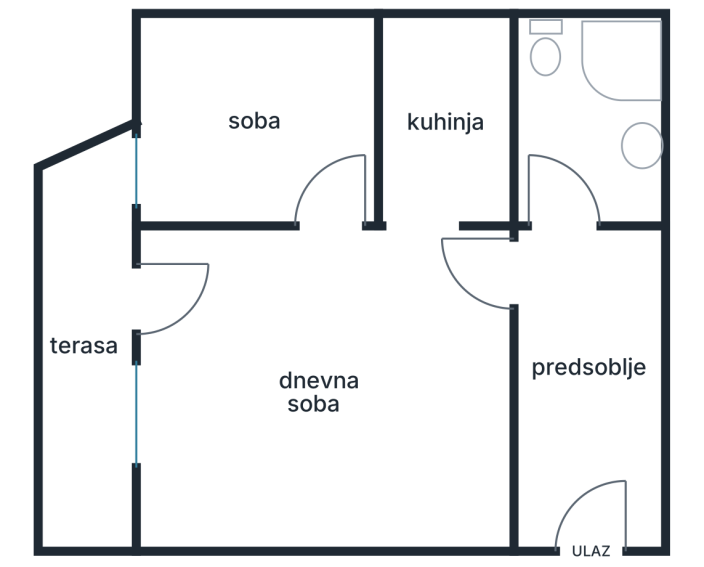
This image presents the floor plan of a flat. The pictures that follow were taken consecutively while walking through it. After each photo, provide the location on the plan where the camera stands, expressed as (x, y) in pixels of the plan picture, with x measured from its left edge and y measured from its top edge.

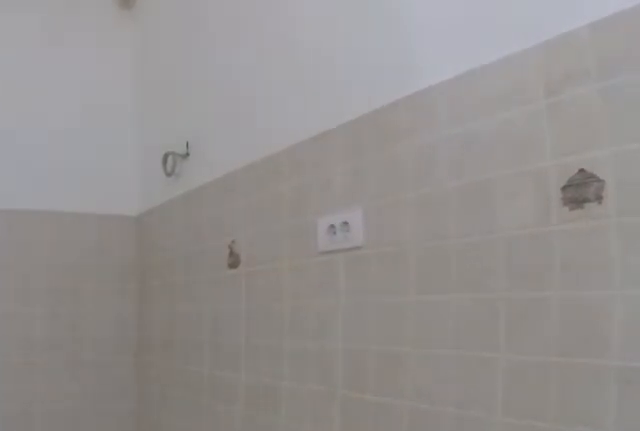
(435, 193)
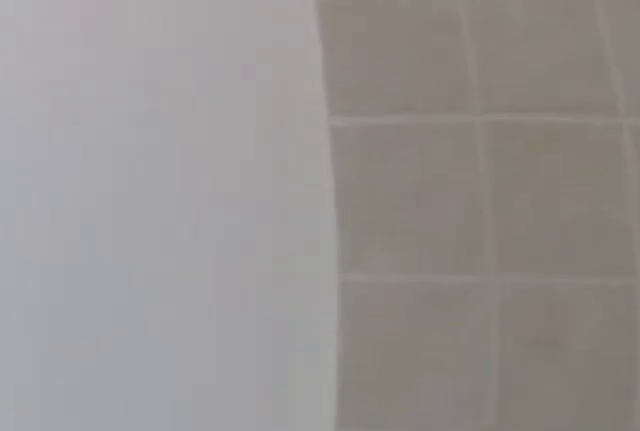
(435, 93)
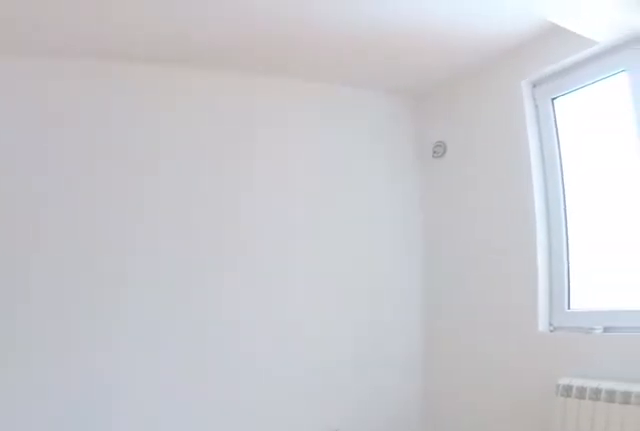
(435, 241)
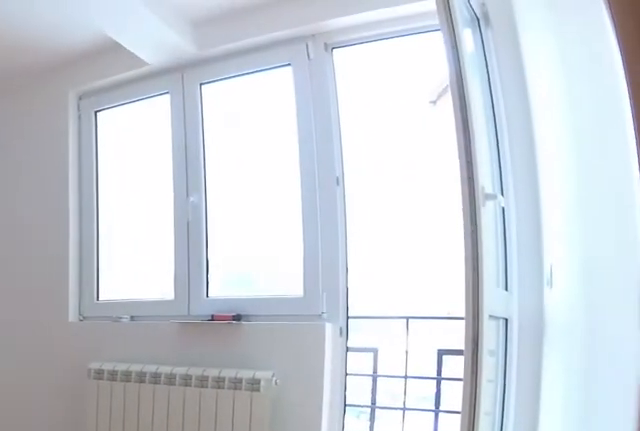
(414, 266)
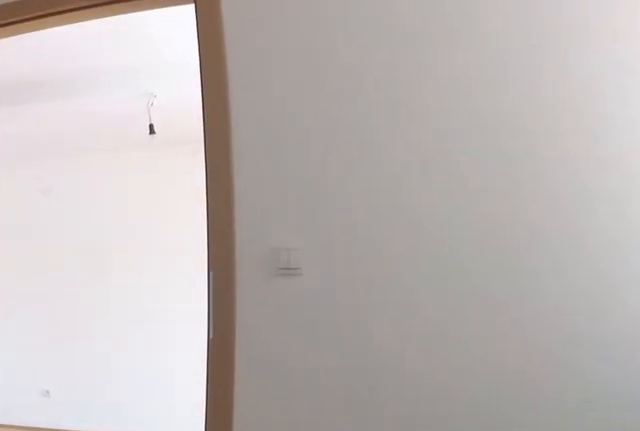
(282, 107)
